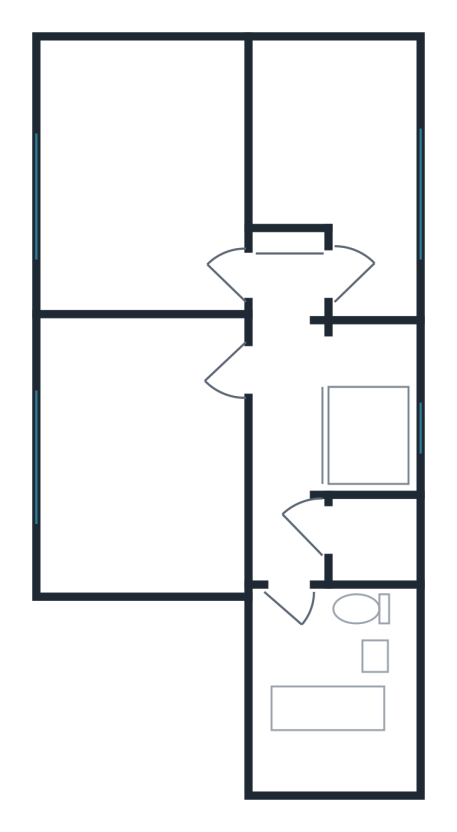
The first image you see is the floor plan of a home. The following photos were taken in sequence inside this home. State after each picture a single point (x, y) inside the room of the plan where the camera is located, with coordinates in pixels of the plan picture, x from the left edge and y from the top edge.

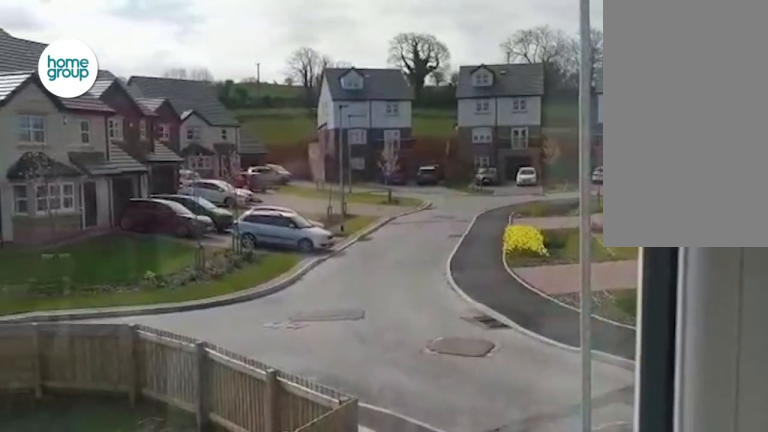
(326, 424)
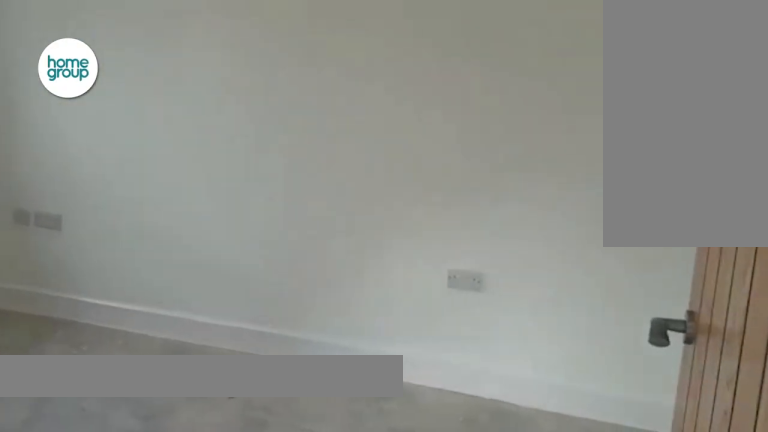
(145, 449)
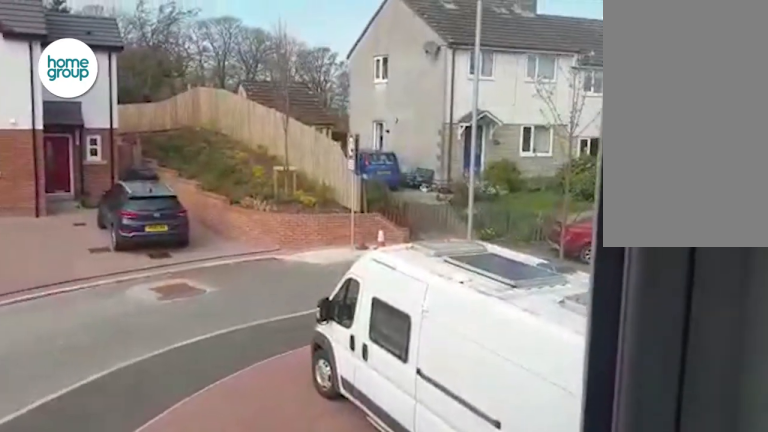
(145, 449)
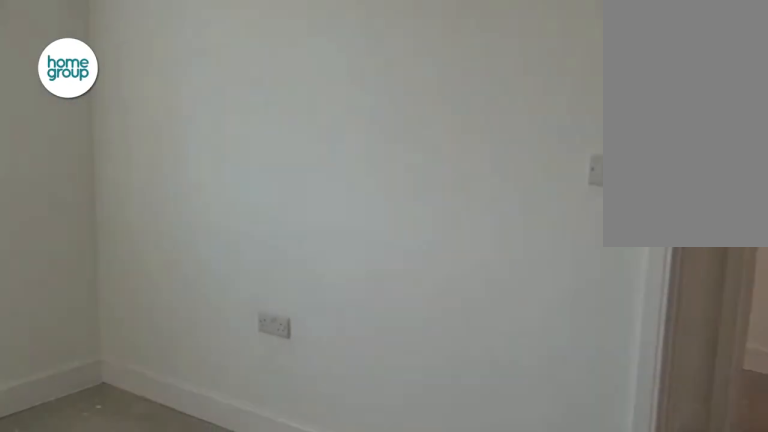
(150, 205)
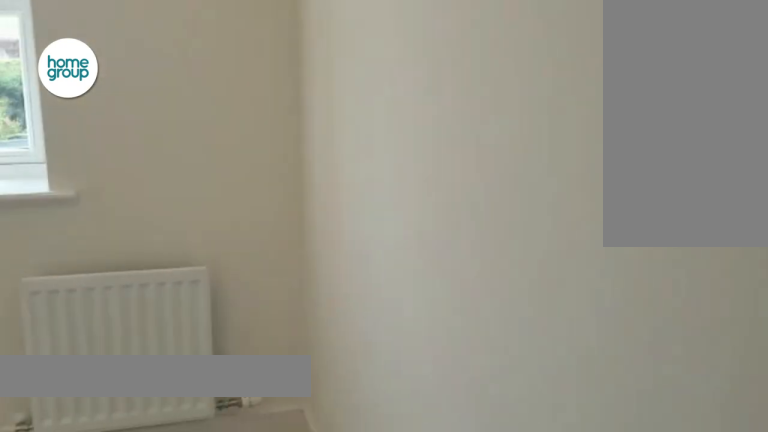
(336, 160)
